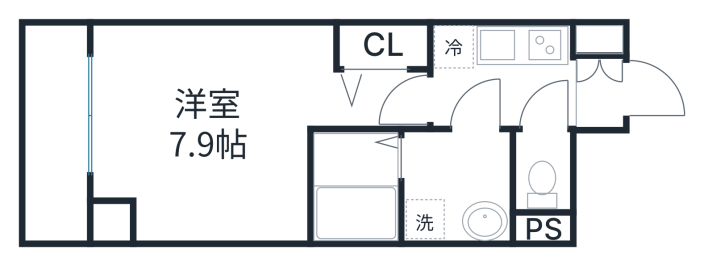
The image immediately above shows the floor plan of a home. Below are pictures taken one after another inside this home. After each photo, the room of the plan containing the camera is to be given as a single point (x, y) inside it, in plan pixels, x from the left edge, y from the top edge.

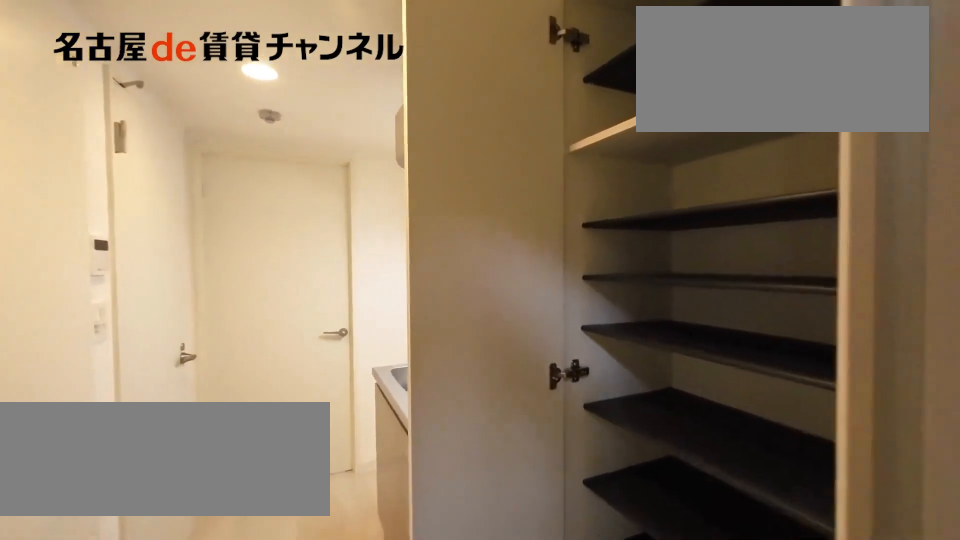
(599, 75)
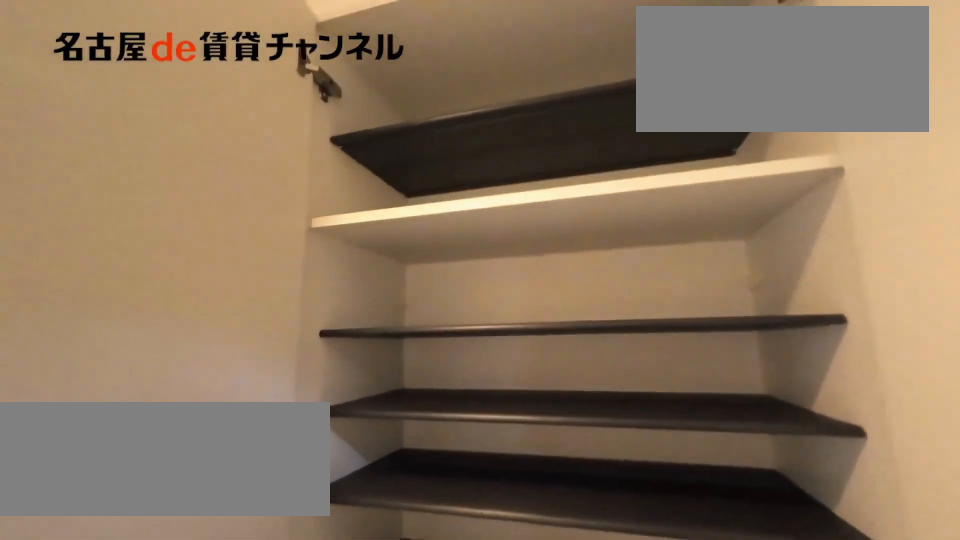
(599, 75)
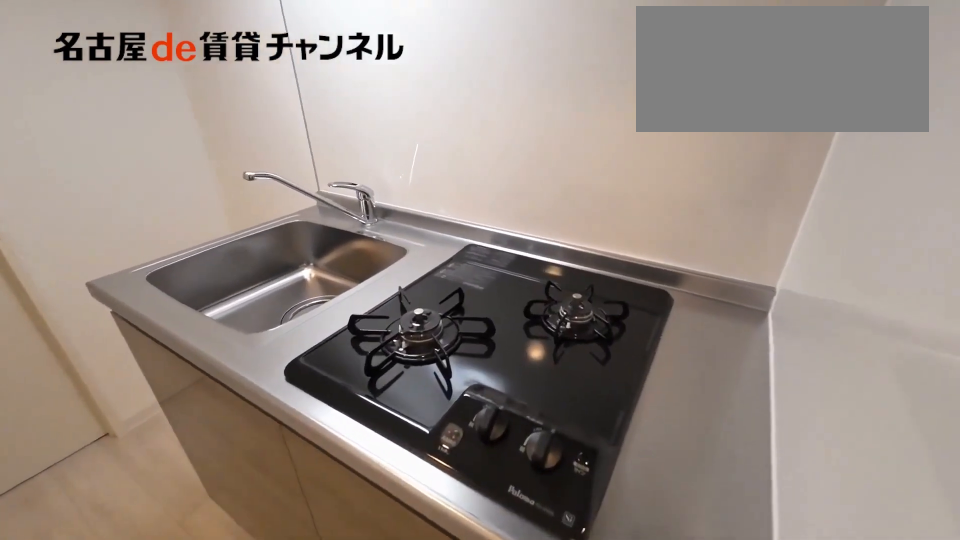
(501, 58)
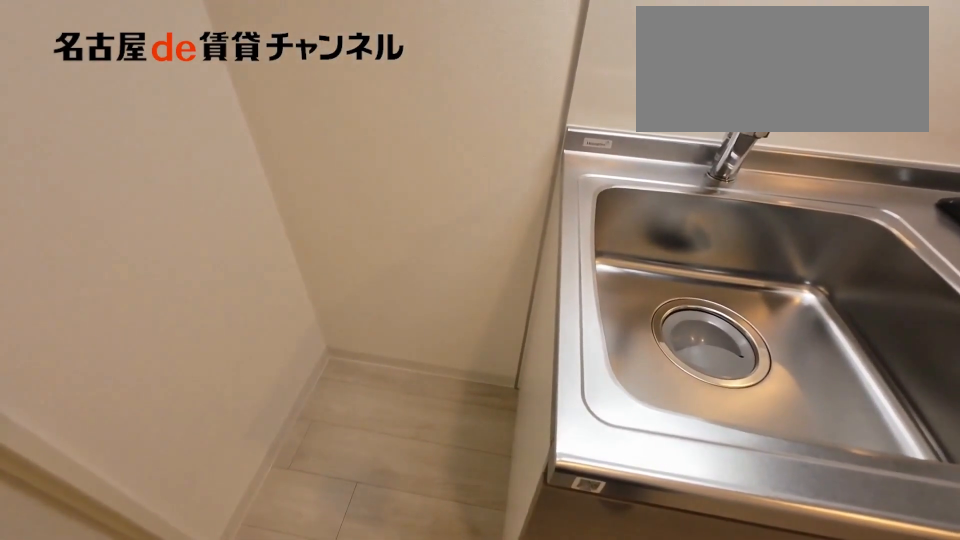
(501, 58)
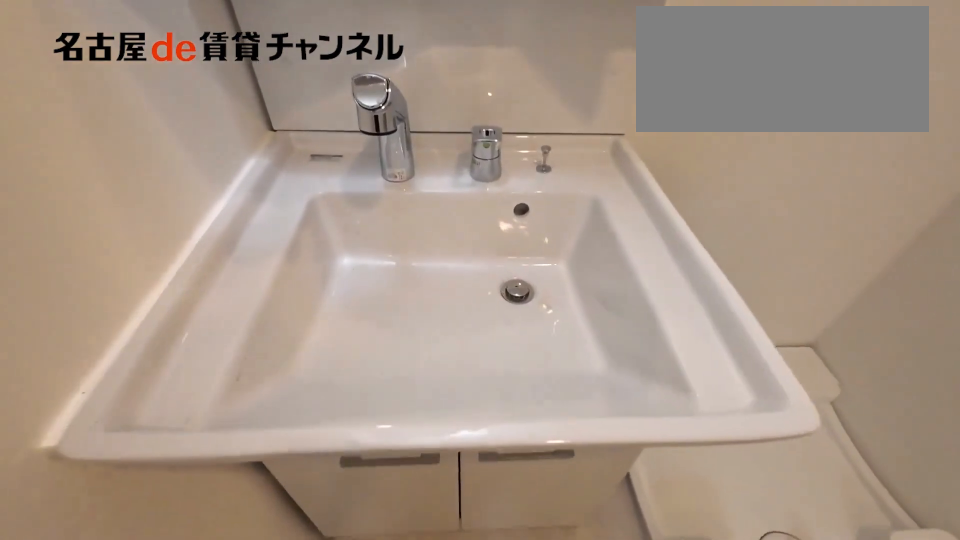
(456, 185)
